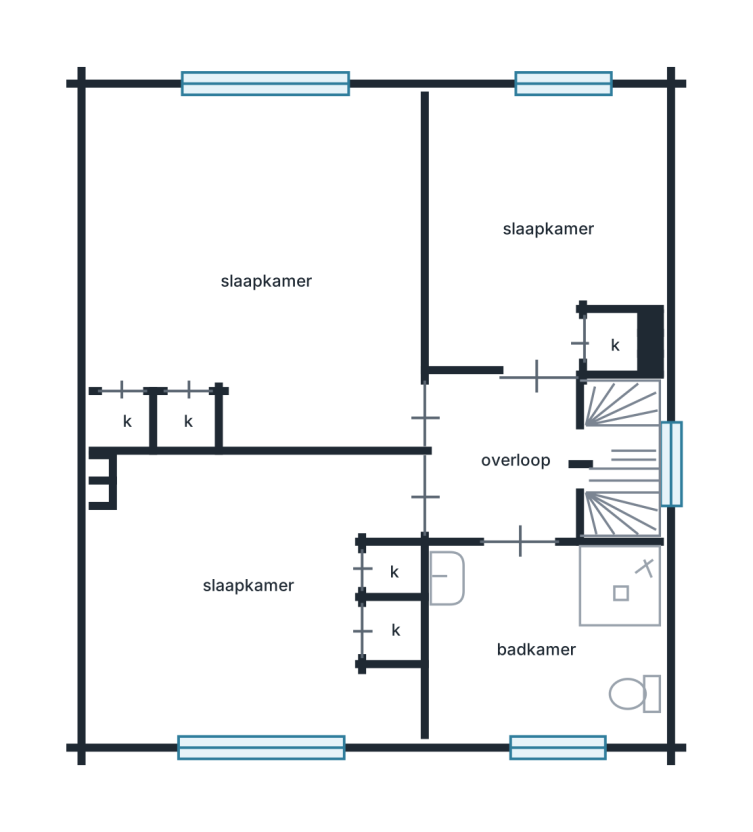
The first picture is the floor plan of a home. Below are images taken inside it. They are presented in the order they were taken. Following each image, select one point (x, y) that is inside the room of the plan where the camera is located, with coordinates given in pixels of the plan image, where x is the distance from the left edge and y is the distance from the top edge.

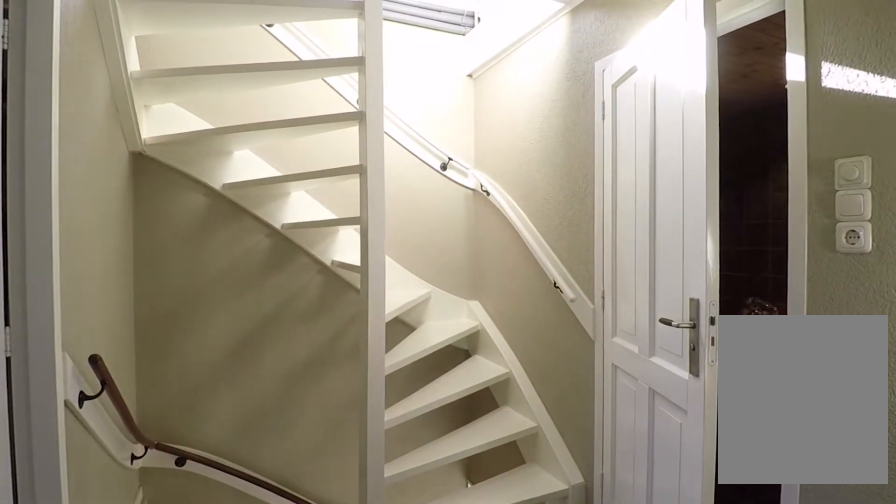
(544, 459)
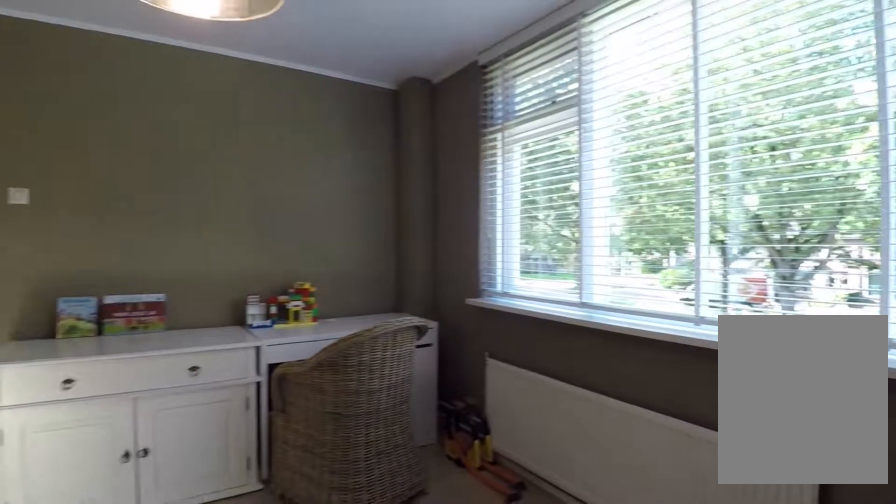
(254, 598)
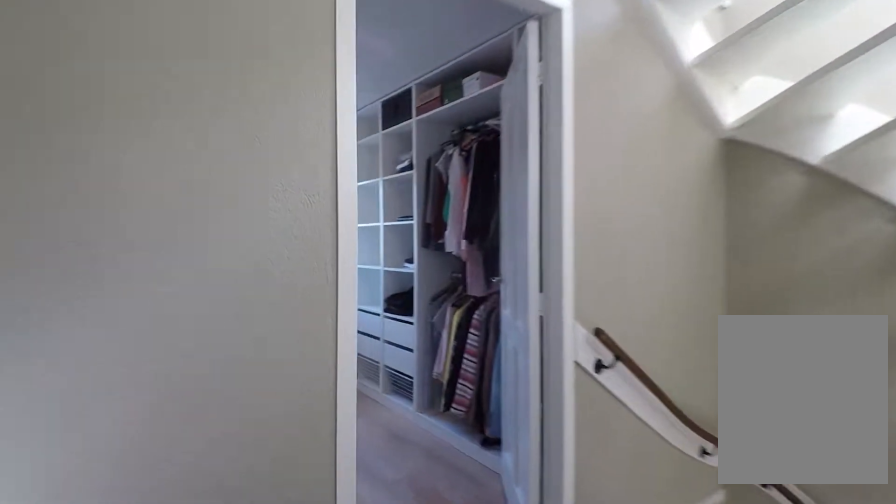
(544, 459)
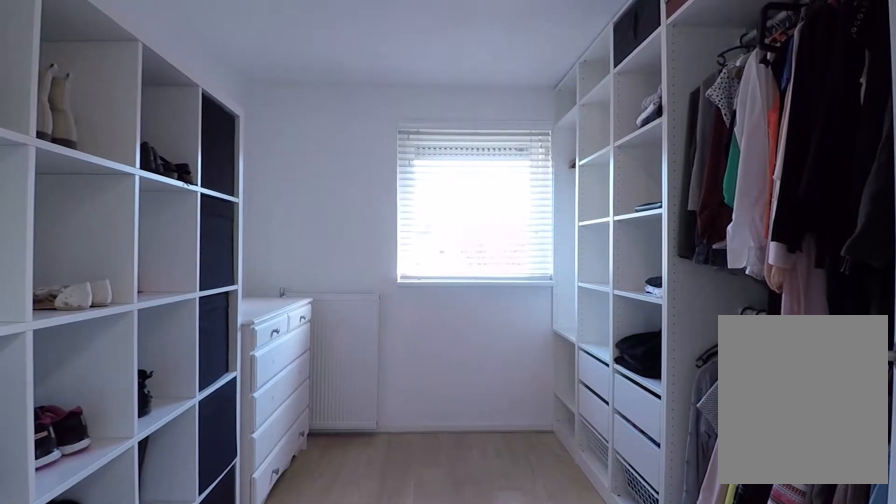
(539, 226)
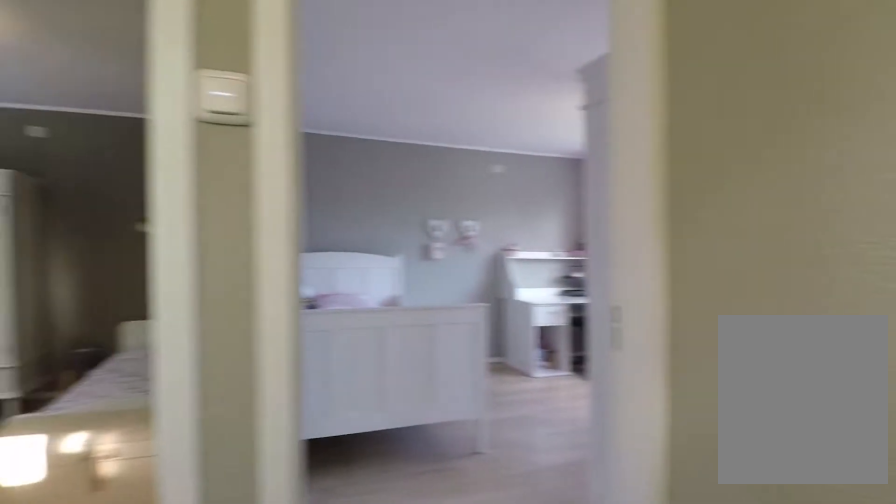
(544, 459)
